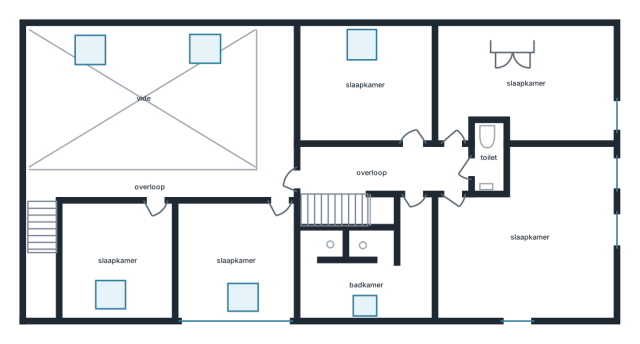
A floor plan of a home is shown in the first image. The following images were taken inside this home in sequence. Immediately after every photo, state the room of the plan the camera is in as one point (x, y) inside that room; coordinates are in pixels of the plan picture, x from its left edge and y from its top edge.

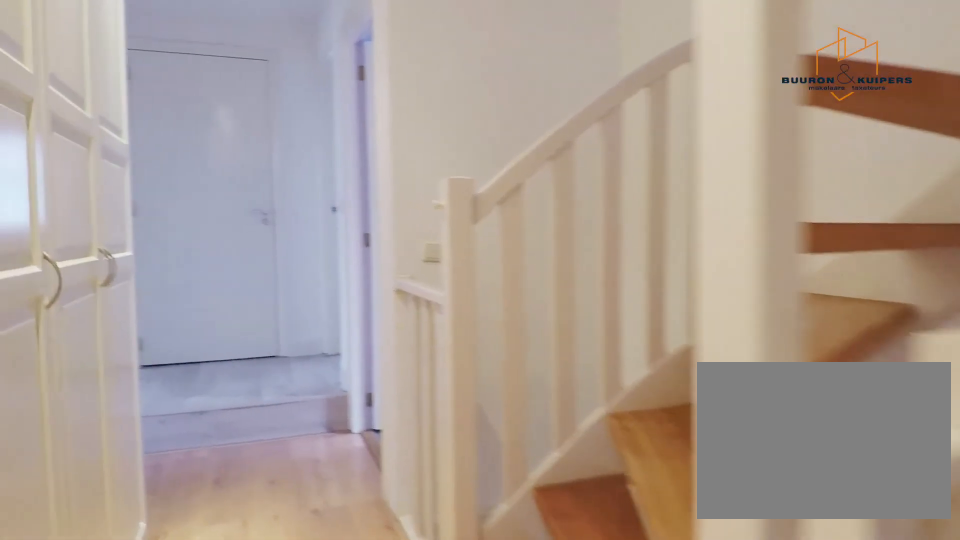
(385, 168)
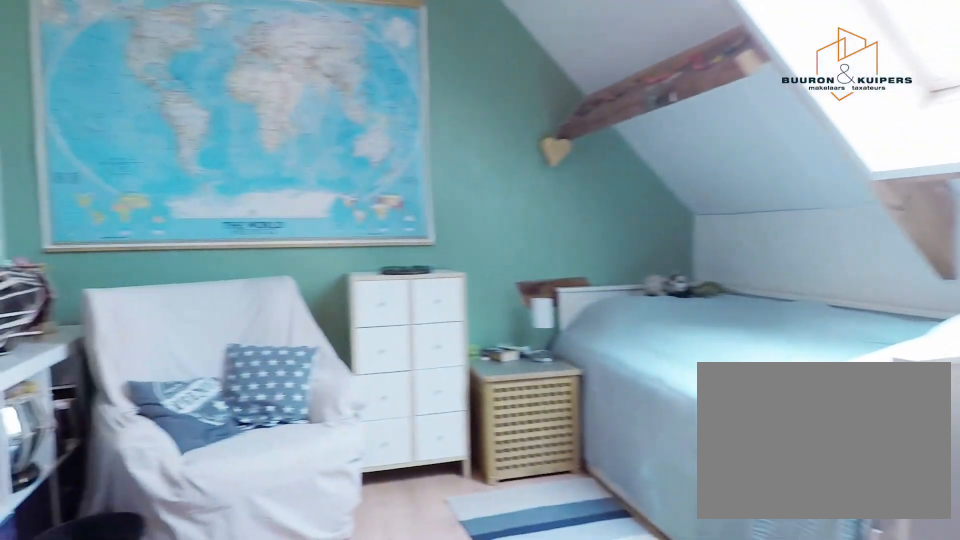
(383, 89)
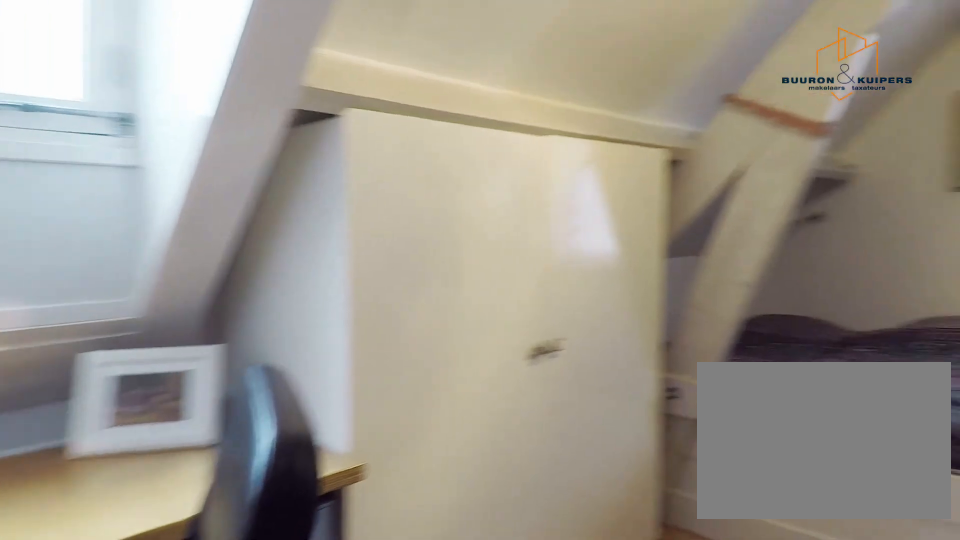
(526, 89)
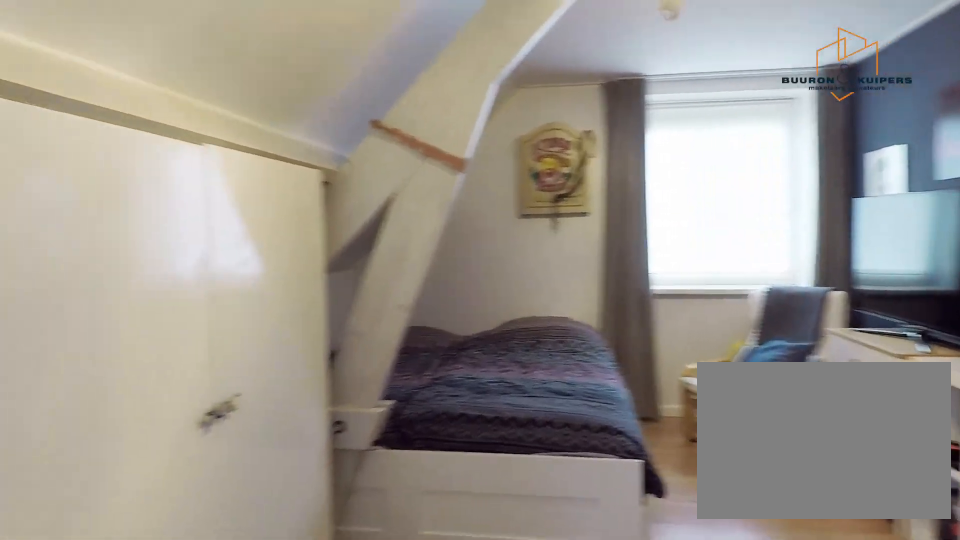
(526, 89)
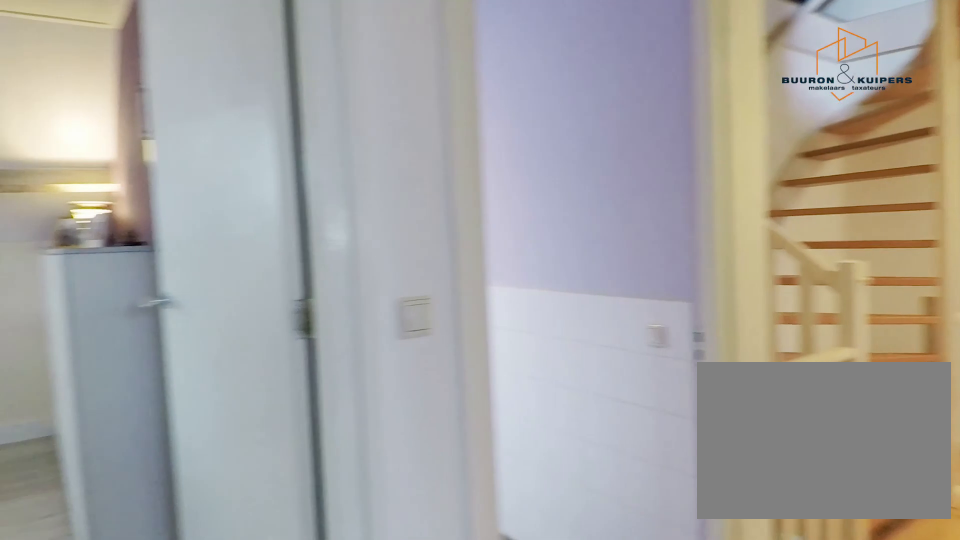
(385, 168)
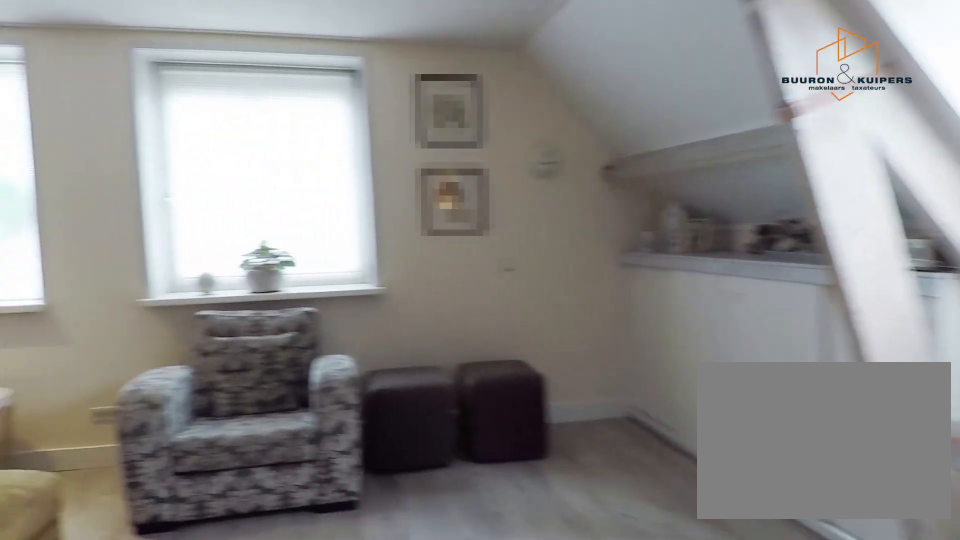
(532, 235)
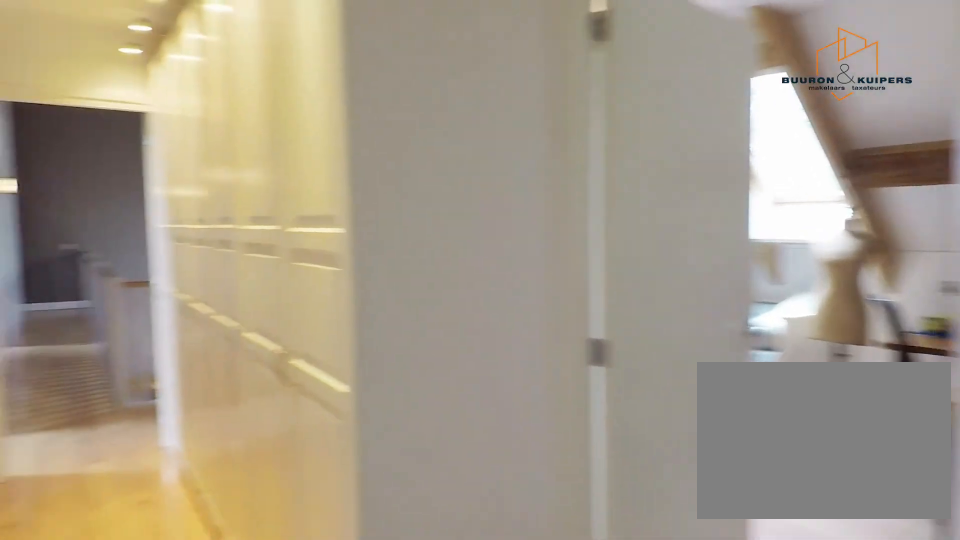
(385, 168)
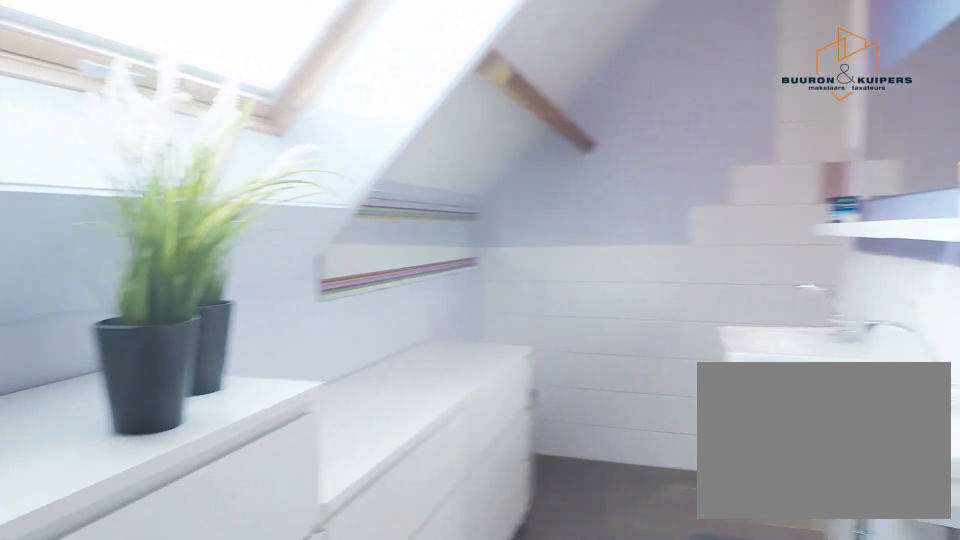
(370, 266)
